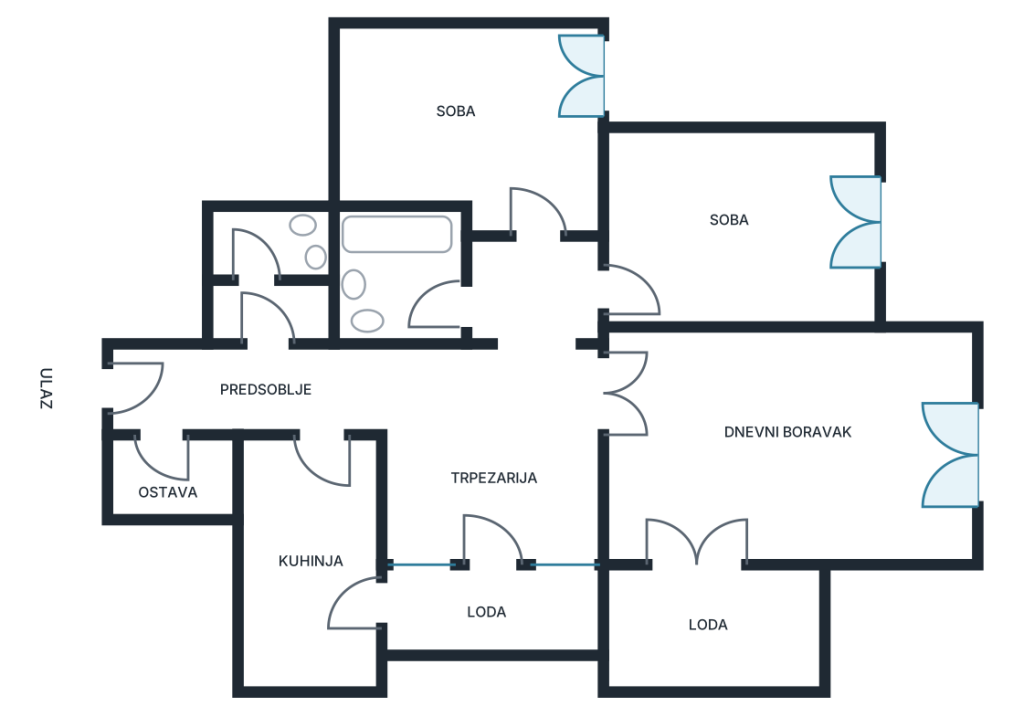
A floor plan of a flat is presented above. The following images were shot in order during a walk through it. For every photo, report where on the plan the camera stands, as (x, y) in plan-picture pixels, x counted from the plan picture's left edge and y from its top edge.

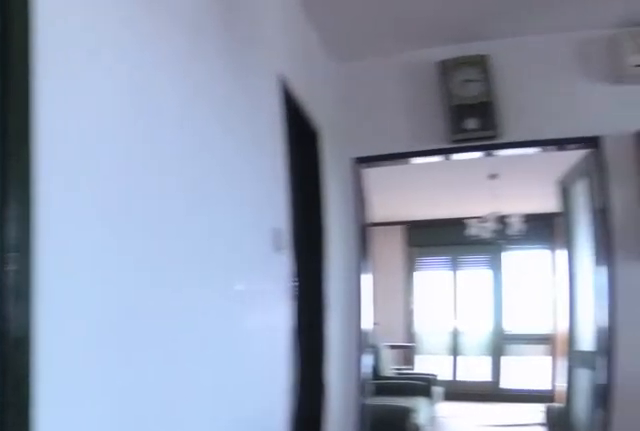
(306, 405)
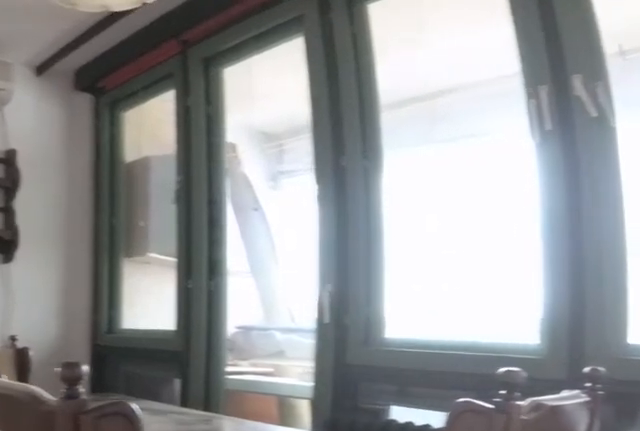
(365, 377)
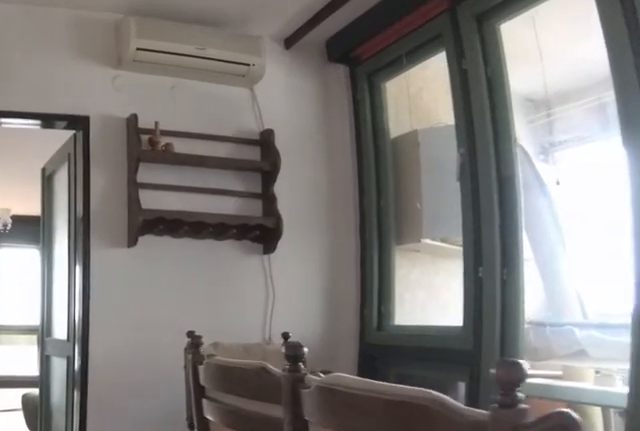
(385, 386)
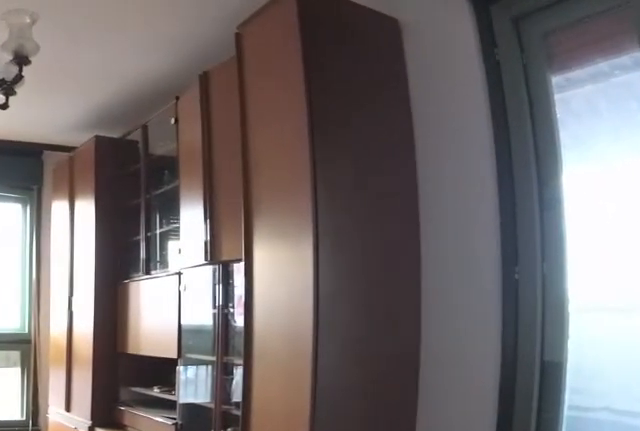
(603, 393)
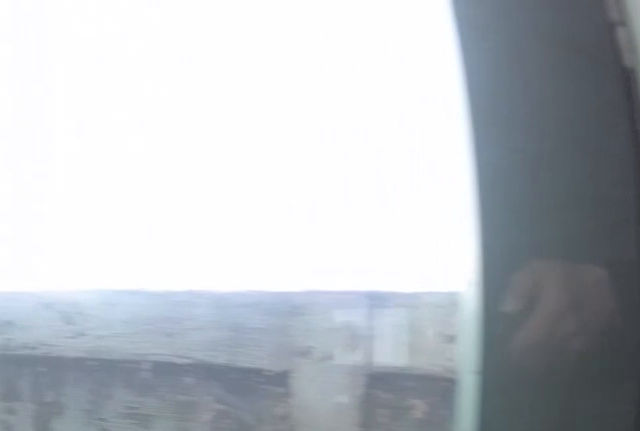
(893, 474)
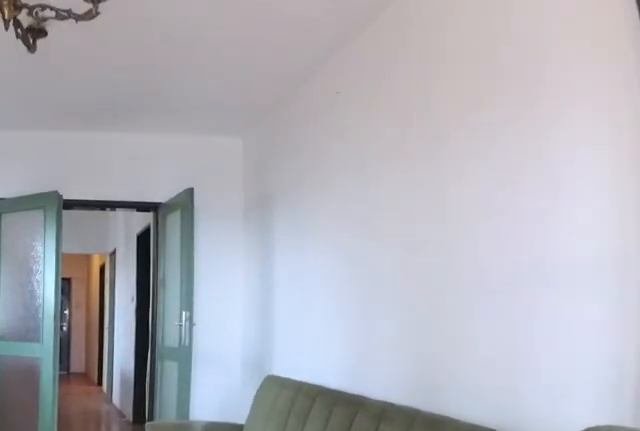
(899, 456)
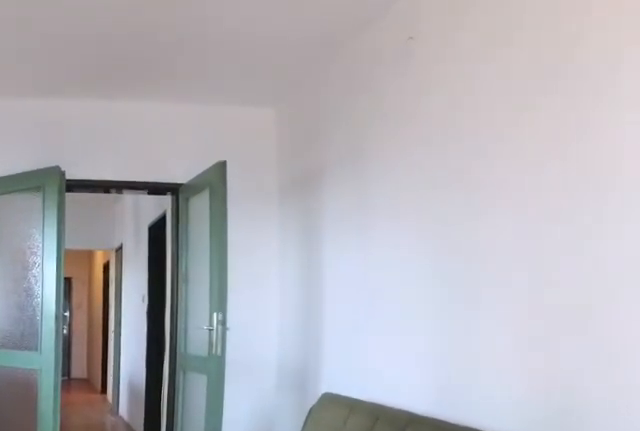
(847, 454)
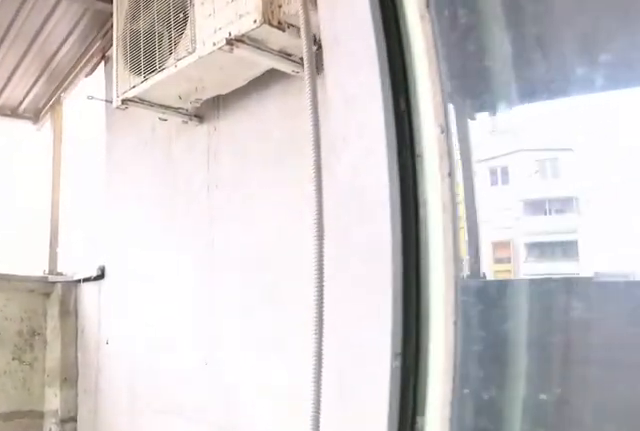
(720, 507)
